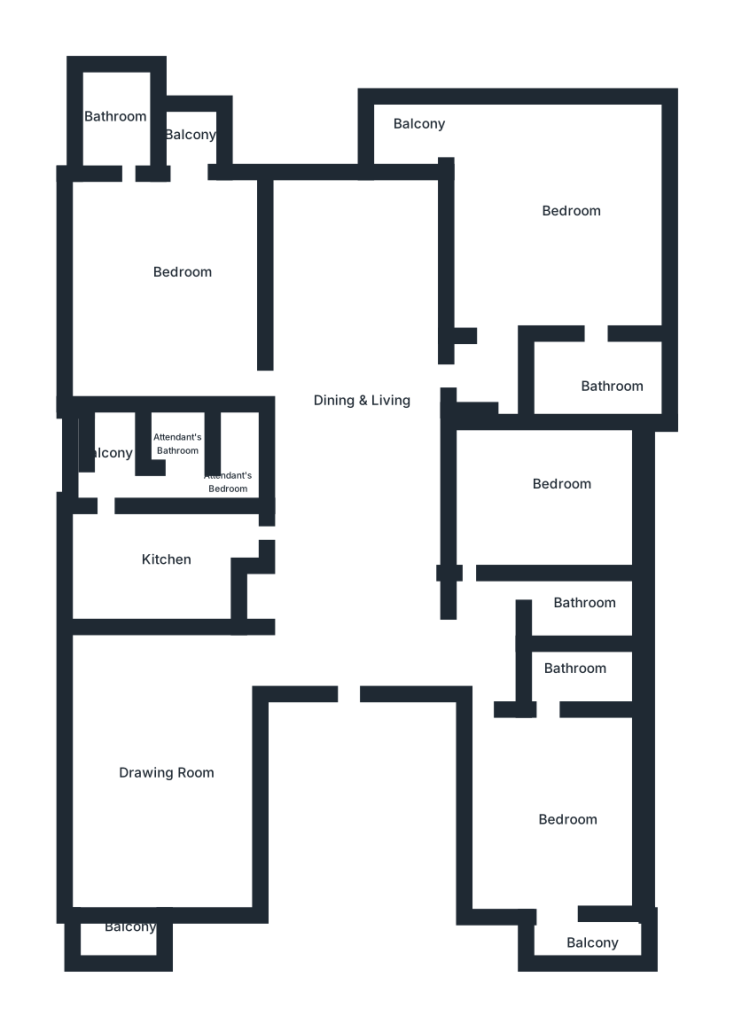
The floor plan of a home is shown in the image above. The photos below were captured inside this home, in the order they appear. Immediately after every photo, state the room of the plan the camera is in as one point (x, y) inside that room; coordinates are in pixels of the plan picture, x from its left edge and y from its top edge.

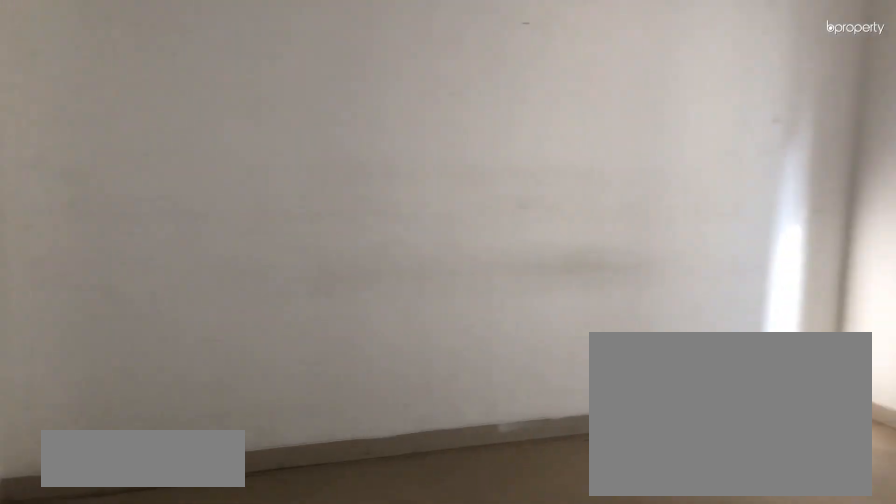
(544, 554)
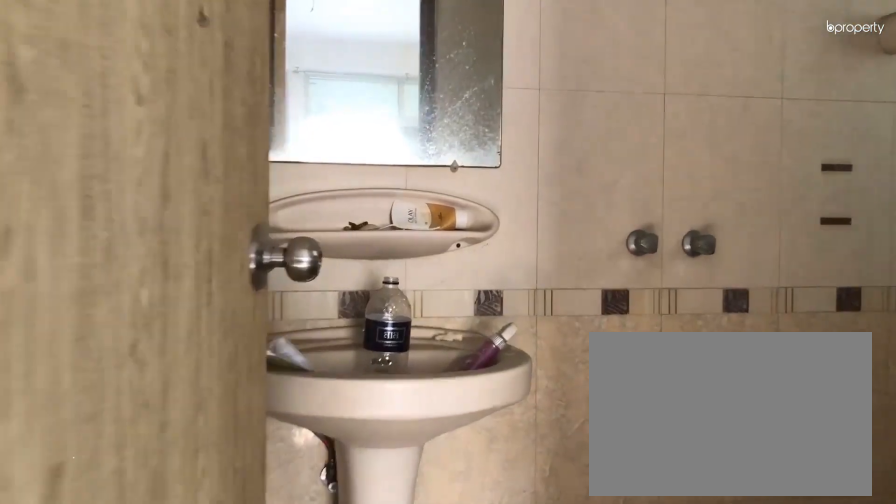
(557, 710)
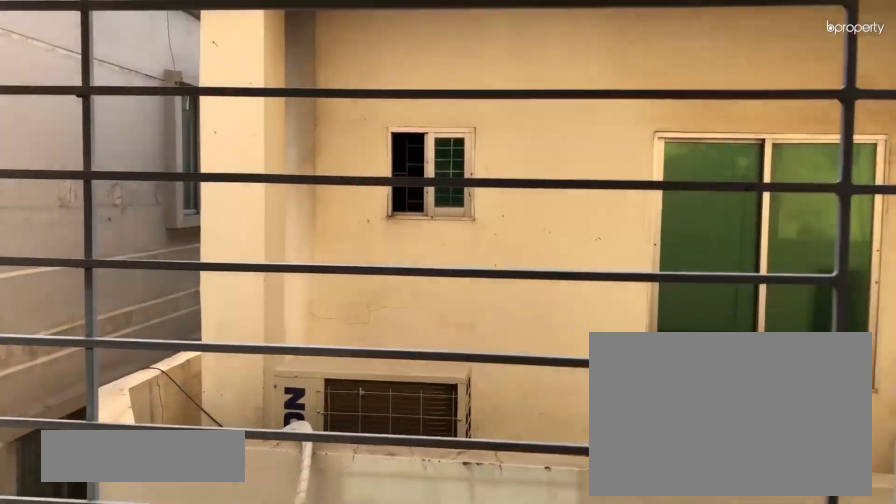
(592, 941)
